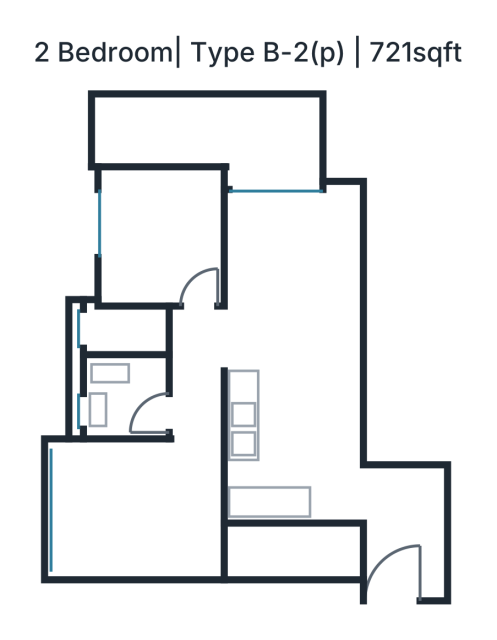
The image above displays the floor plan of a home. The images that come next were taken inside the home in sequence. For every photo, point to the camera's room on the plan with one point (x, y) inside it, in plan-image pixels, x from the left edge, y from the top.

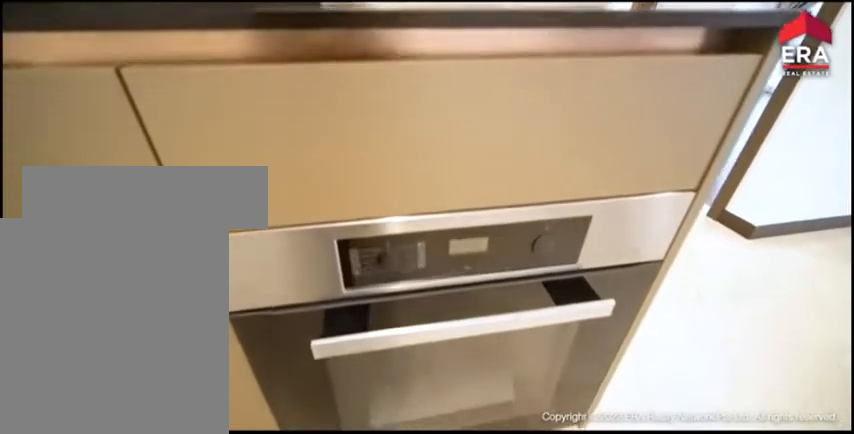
(296, 392)
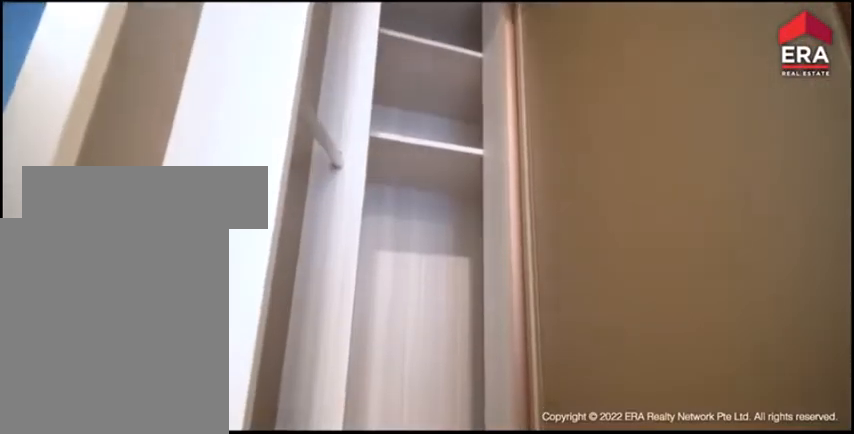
(306, 392)
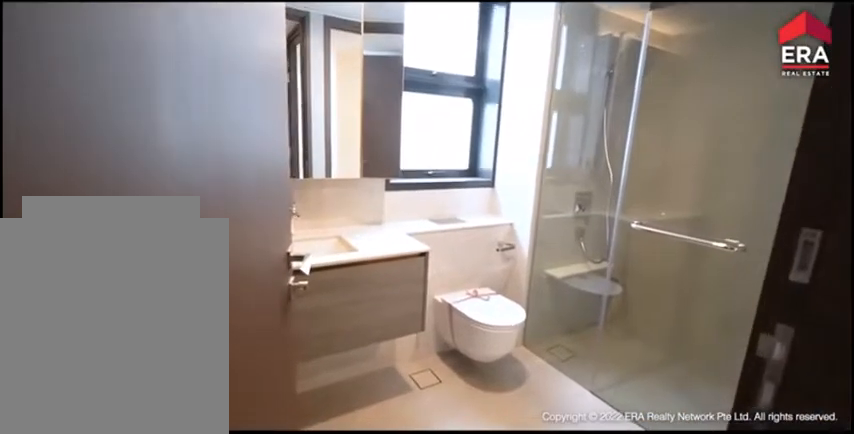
(117, 376)
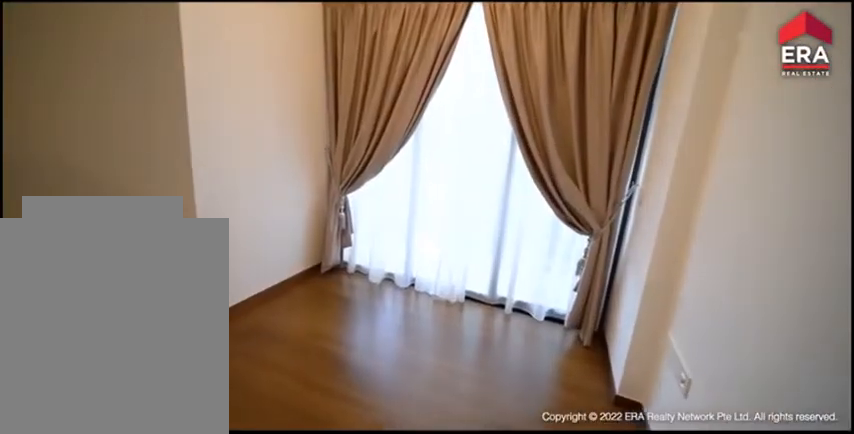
(159, 241)
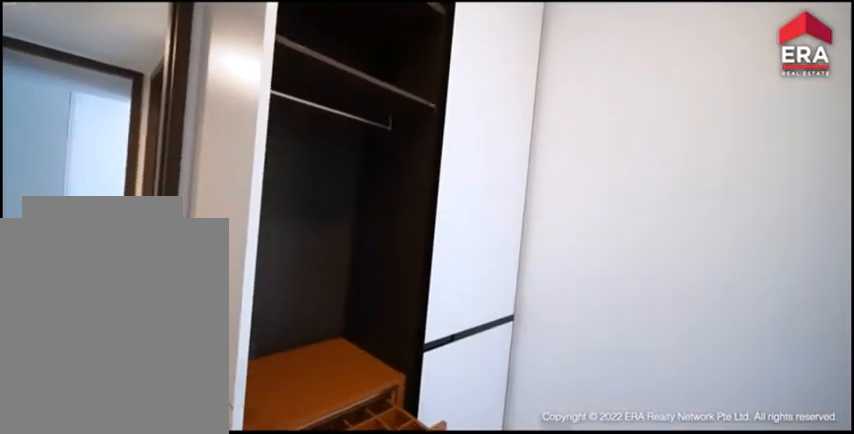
(159, 240)
